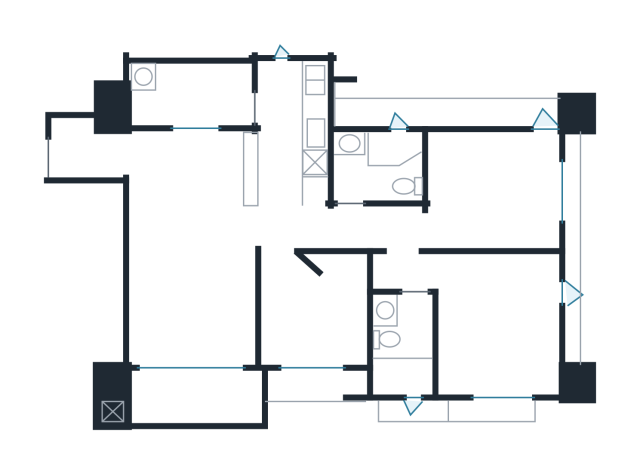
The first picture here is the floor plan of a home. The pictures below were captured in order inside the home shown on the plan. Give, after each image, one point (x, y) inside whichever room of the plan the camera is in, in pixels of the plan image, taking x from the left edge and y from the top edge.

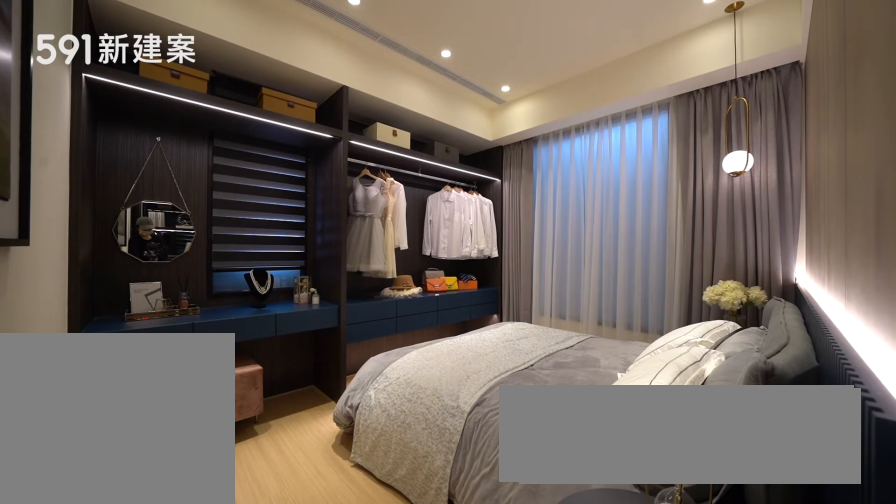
(486, 319)
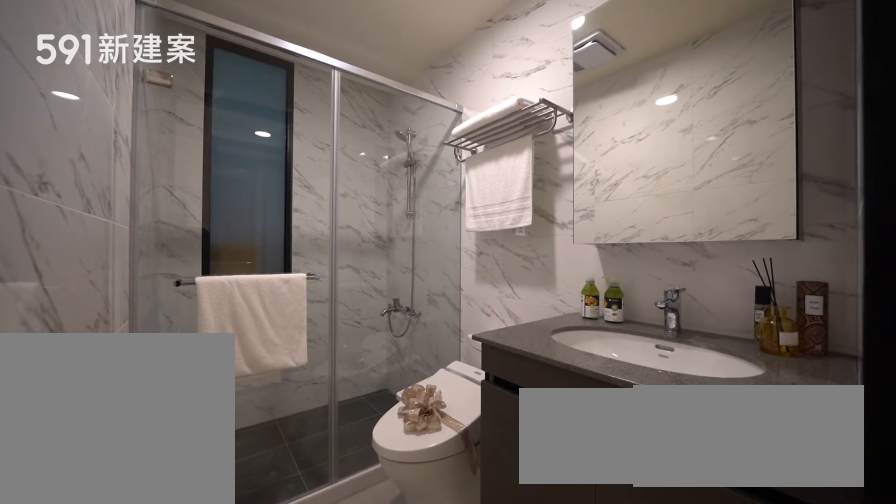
(400, 348)
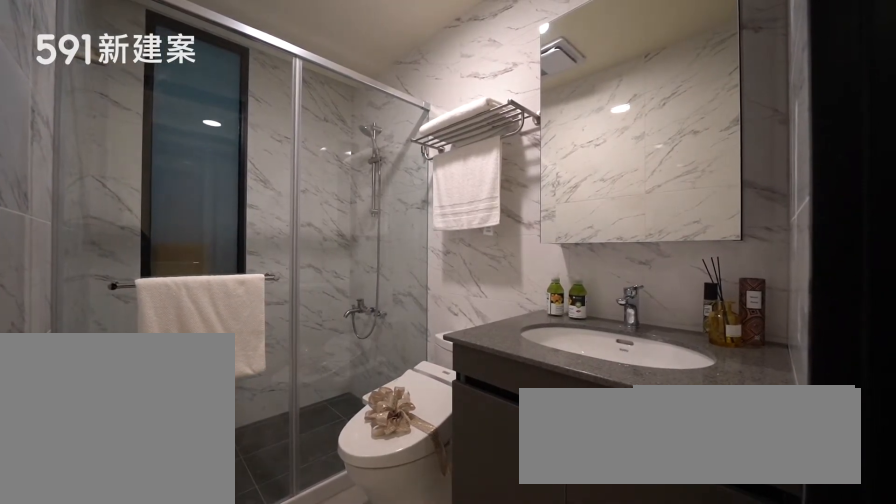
(400, 348)
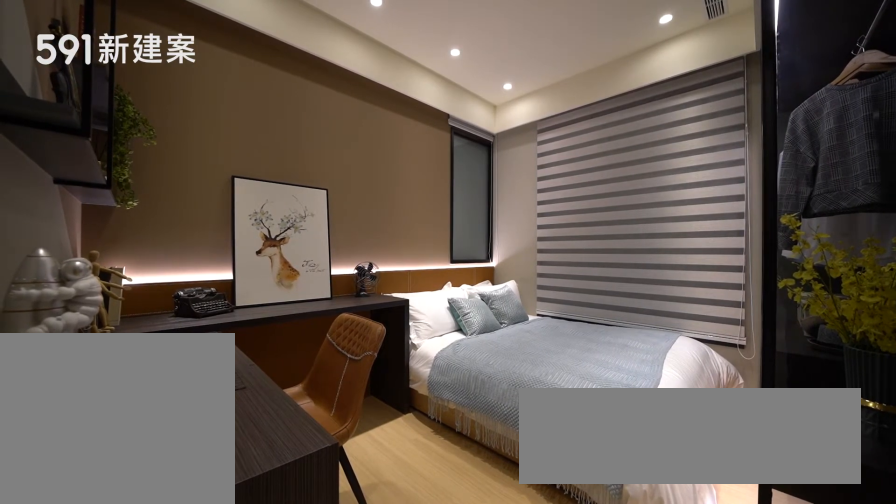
(497, 187)
